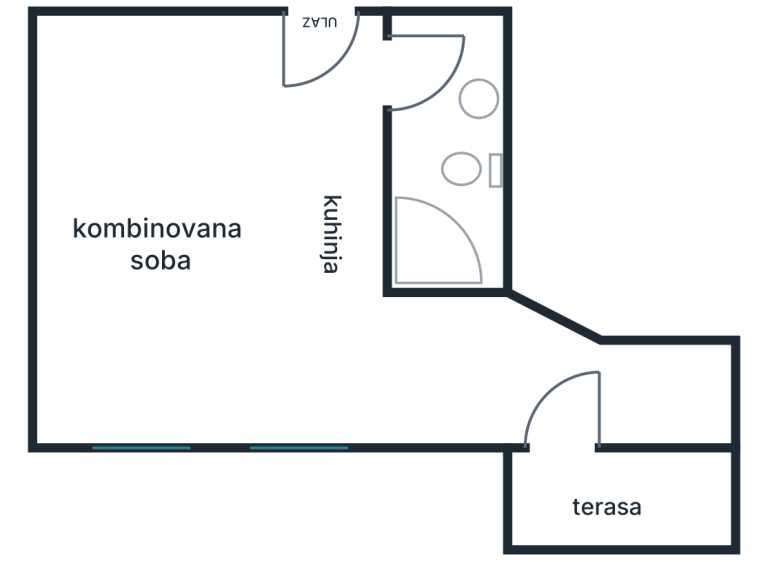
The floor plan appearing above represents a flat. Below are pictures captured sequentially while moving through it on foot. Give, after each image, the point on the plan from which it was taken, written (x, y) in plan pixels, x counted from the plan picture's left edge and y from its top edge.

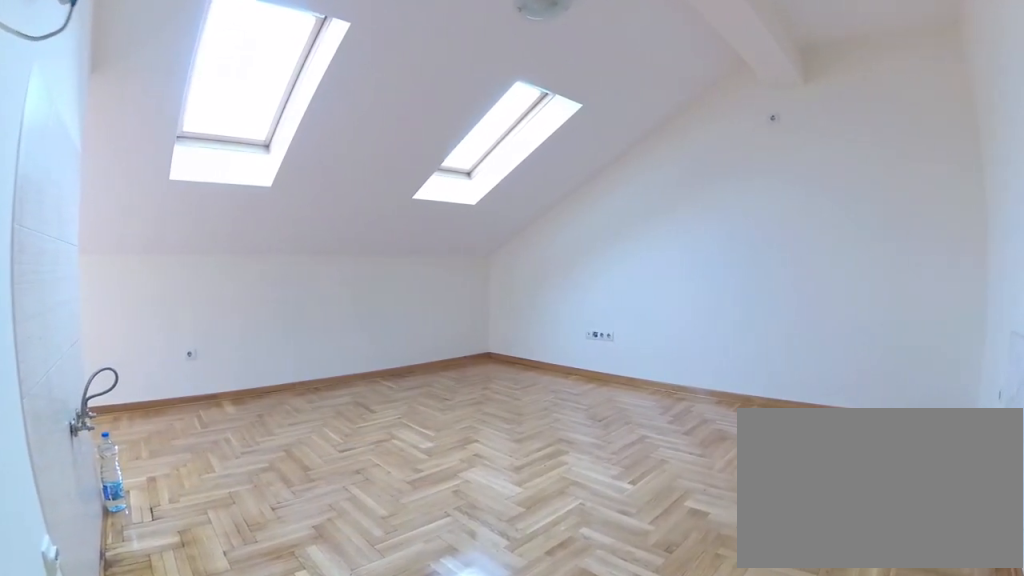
(352, 57)
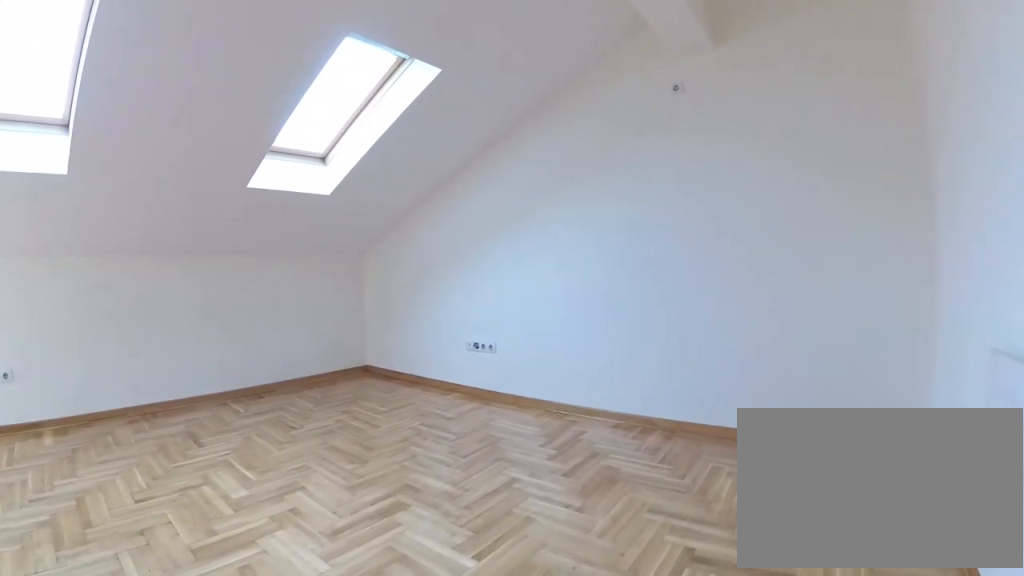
(290, 75)
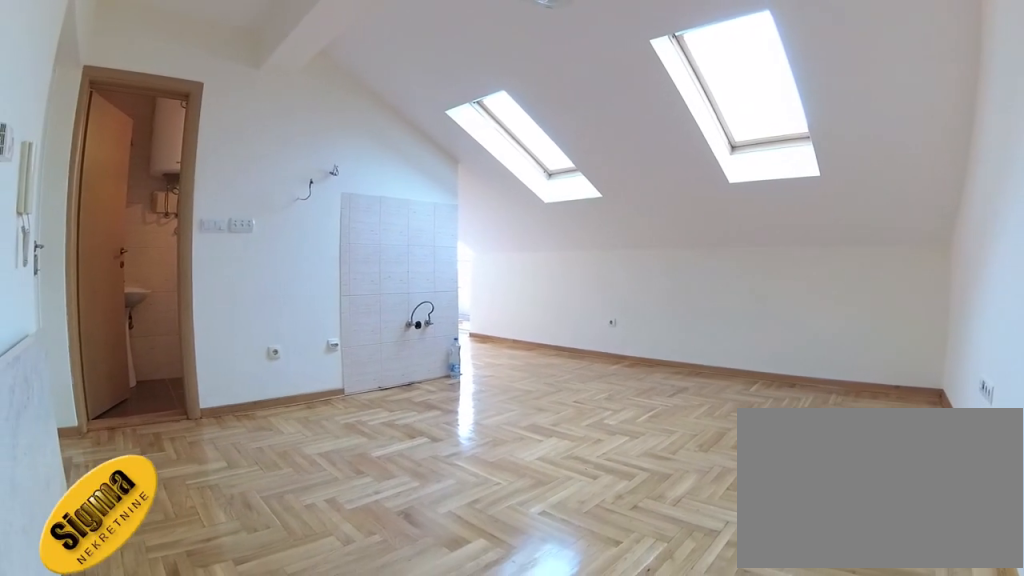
(104, 64)
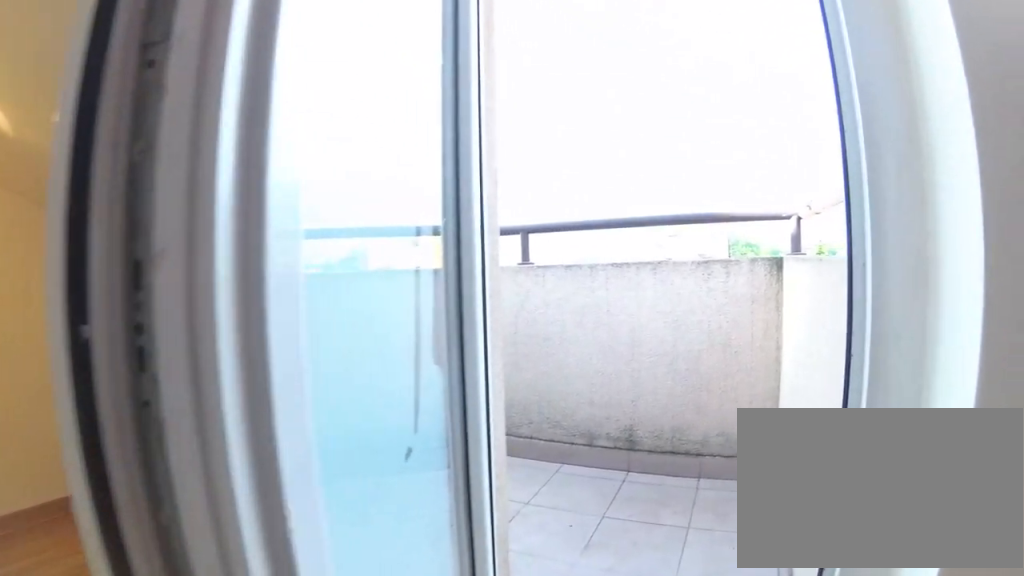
(515, 371)
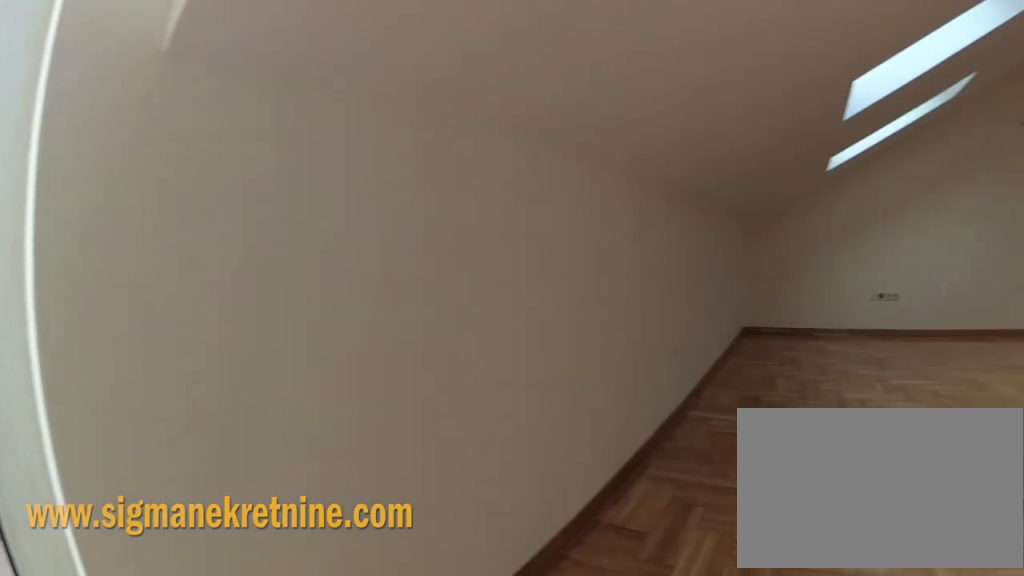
(588, 381)
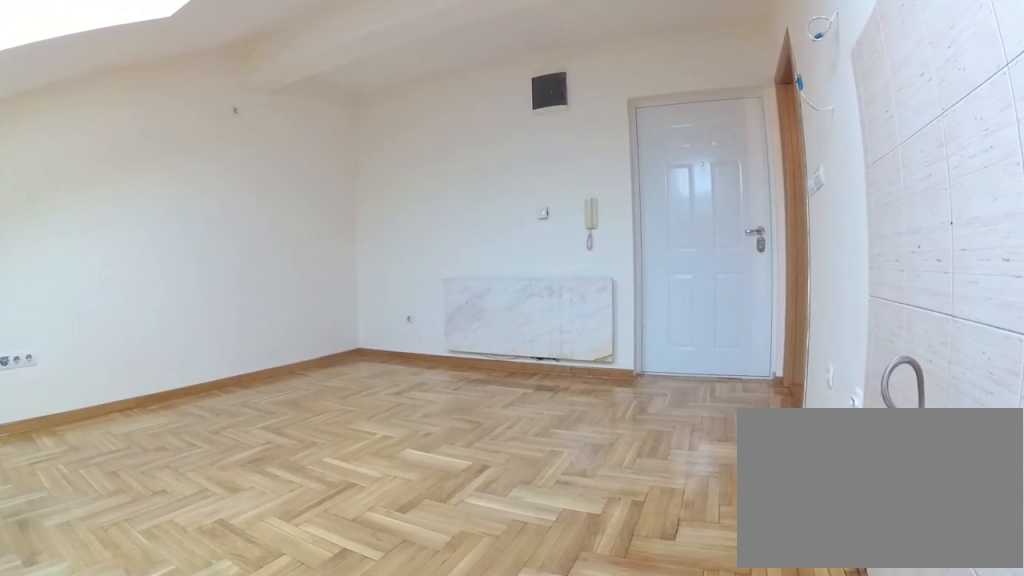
(345, 343)
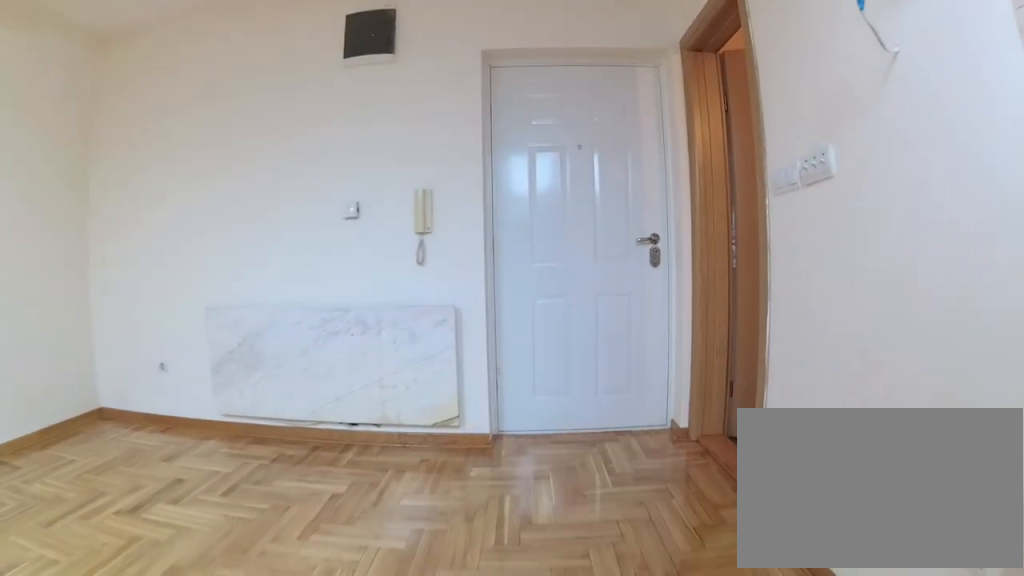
(345, 285)
